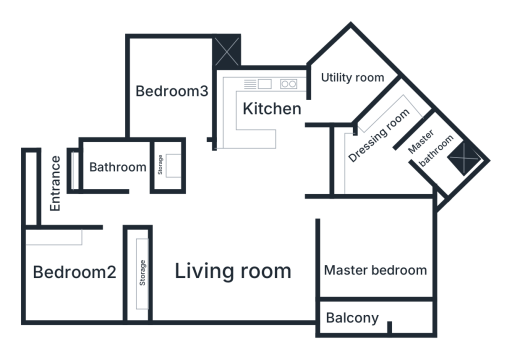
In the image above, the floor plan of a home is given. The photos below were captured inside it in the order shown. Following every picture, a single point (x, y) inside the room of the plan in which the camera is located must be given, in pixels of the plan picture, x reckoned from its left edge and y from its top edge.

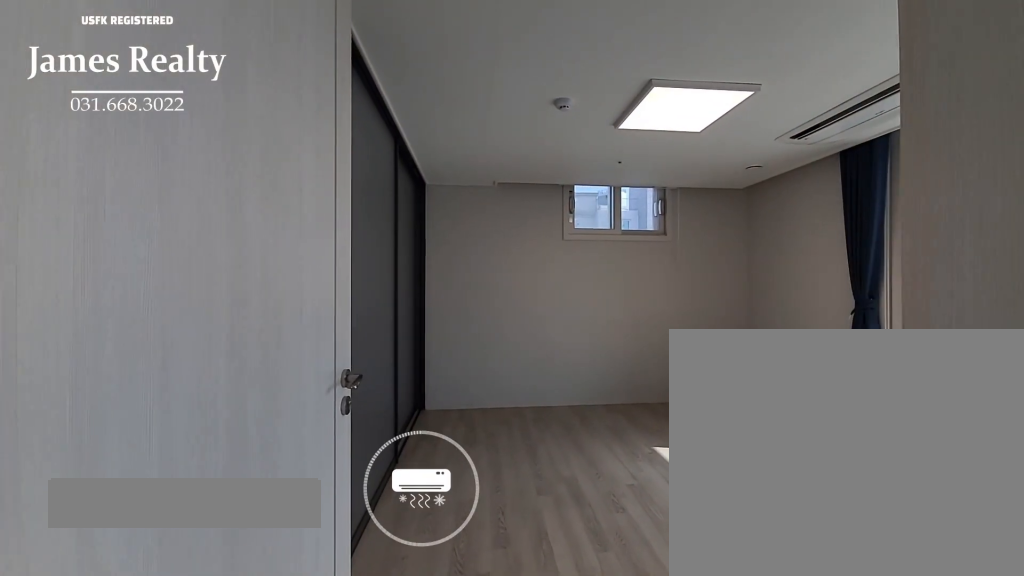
(373, 257)
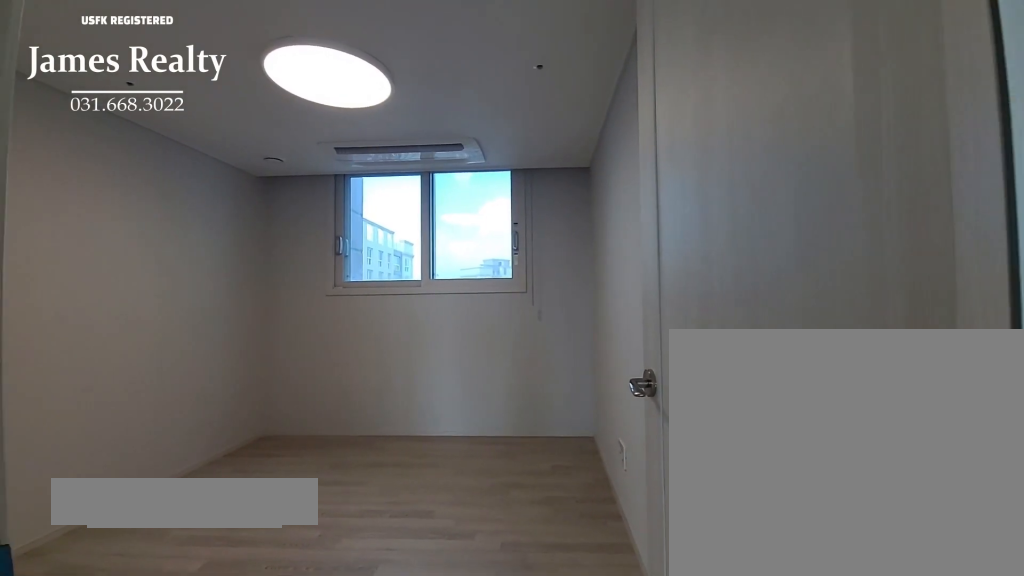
(180, 81)
